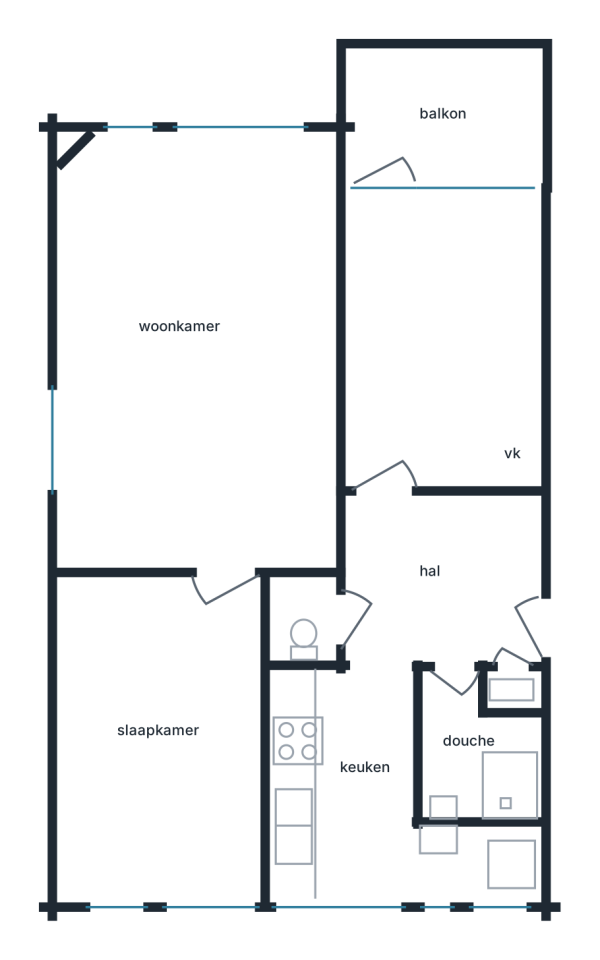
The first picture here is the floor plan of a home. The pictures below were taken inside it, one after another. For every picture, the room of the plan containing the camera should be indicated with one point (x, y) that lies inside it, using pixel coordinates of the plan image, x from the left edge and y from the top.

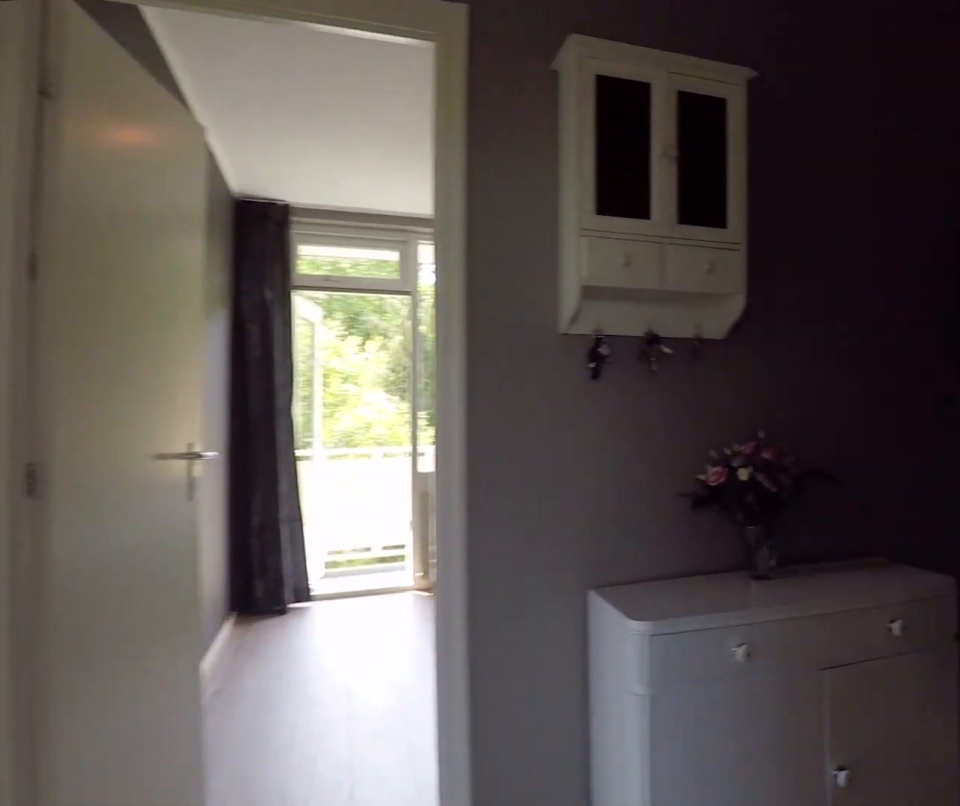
(442, 580)
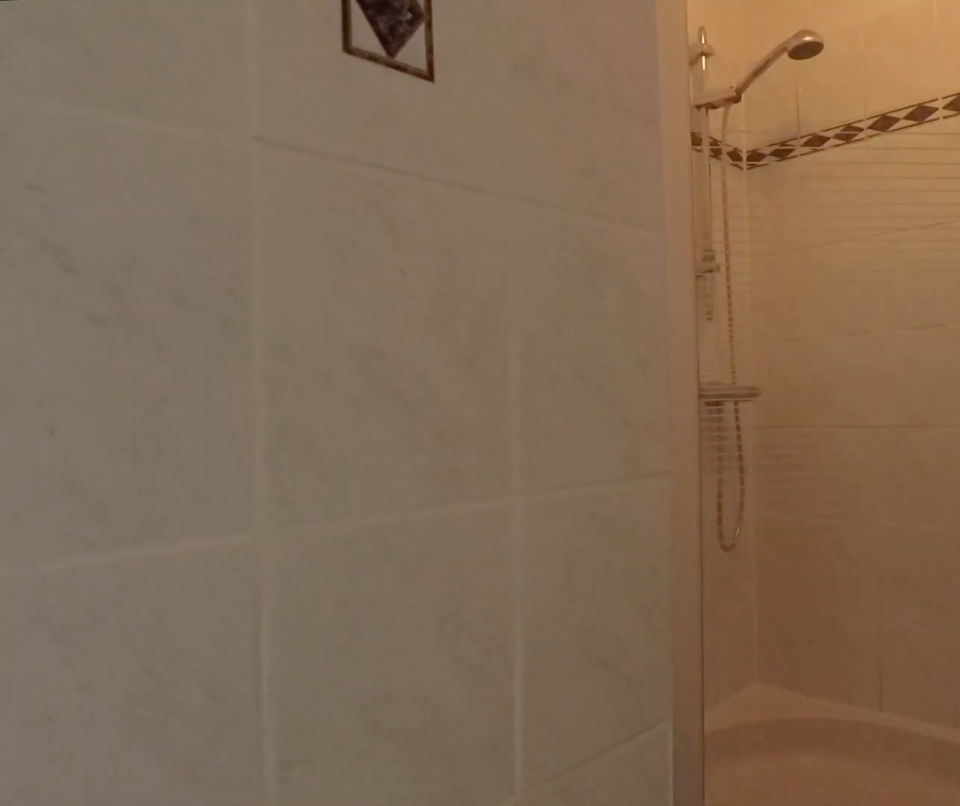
(474, 754)
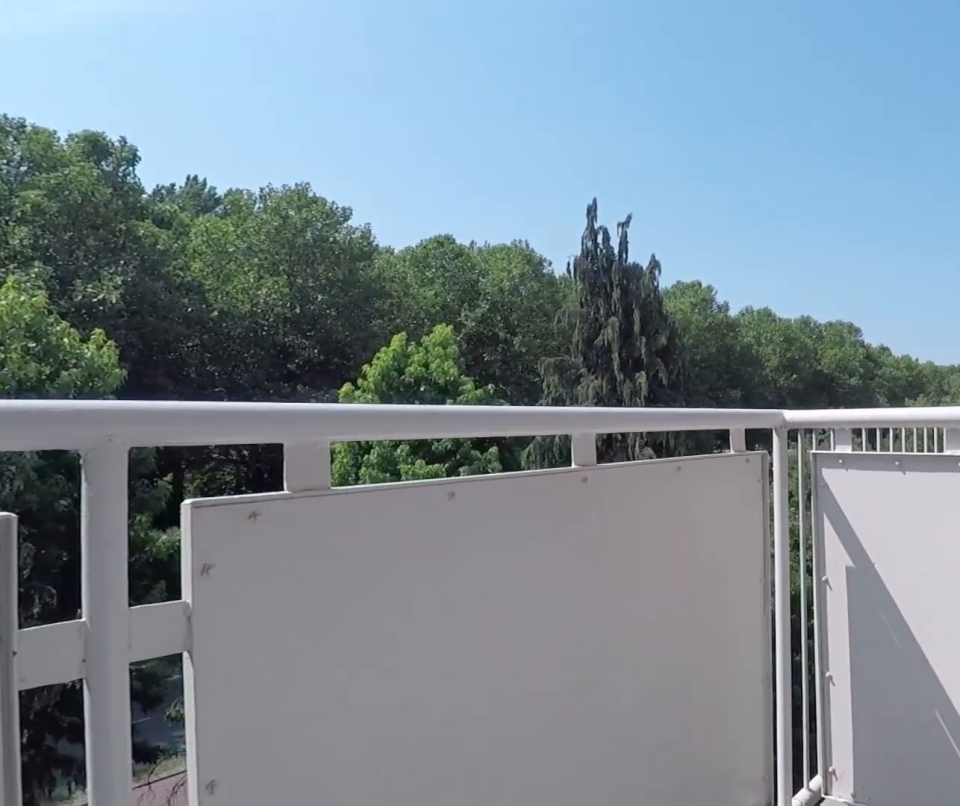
(444, 112)
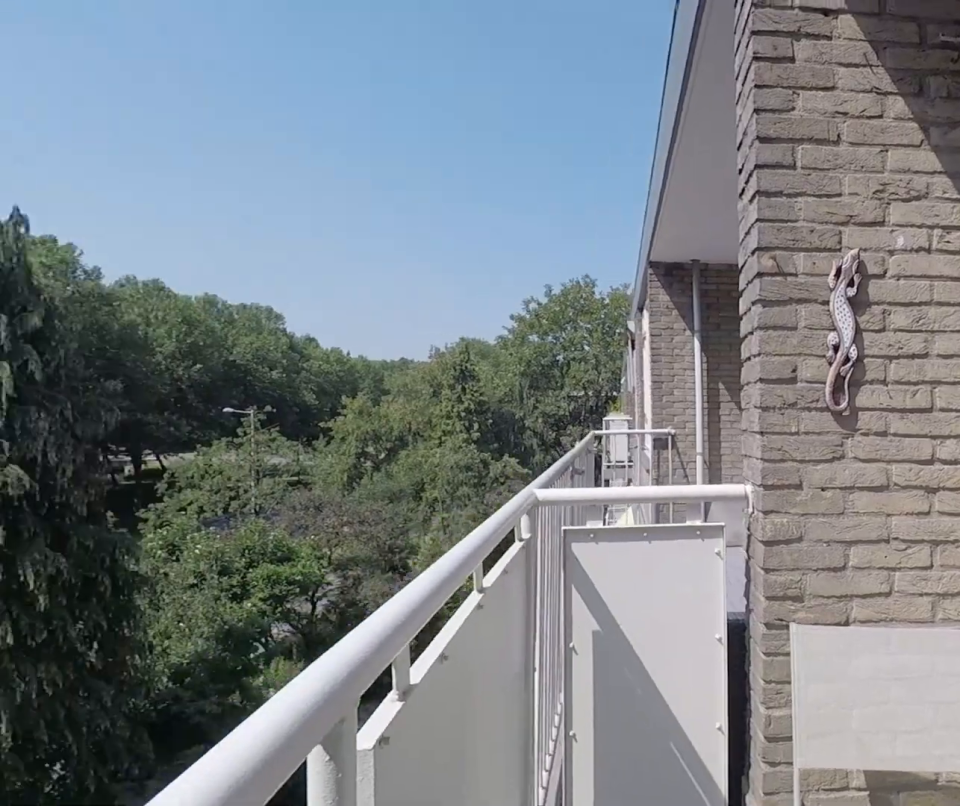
(444, 112)
